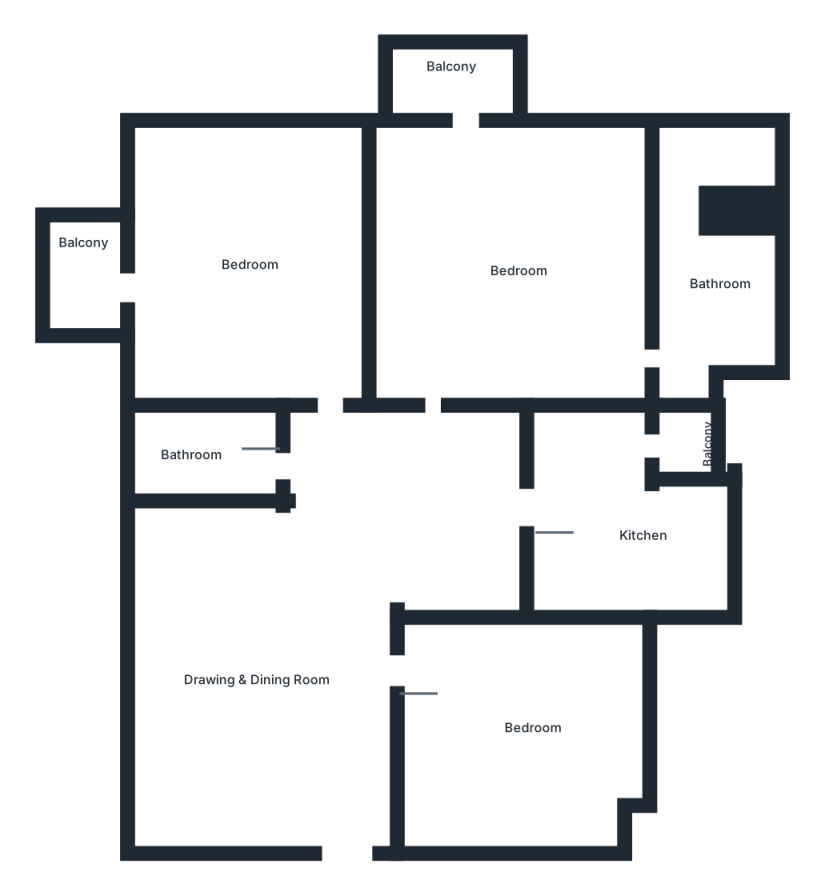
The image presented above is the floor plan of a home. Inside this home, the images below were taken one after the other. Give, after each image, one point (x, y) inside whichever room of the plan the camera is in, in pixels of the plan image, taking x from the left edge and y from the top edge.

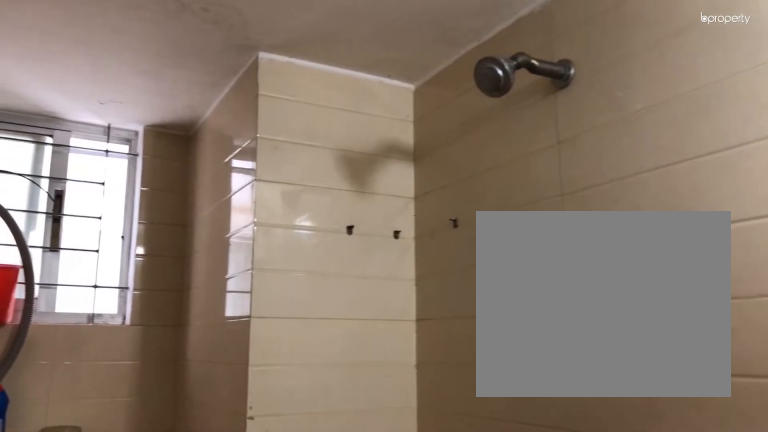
(209, 454)
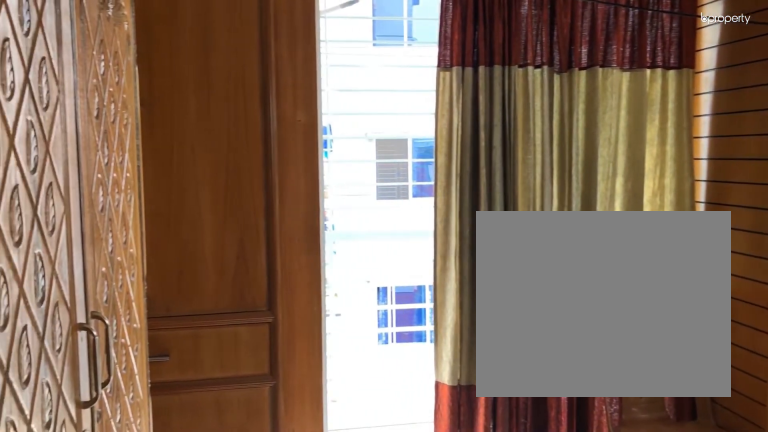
(262, 262)
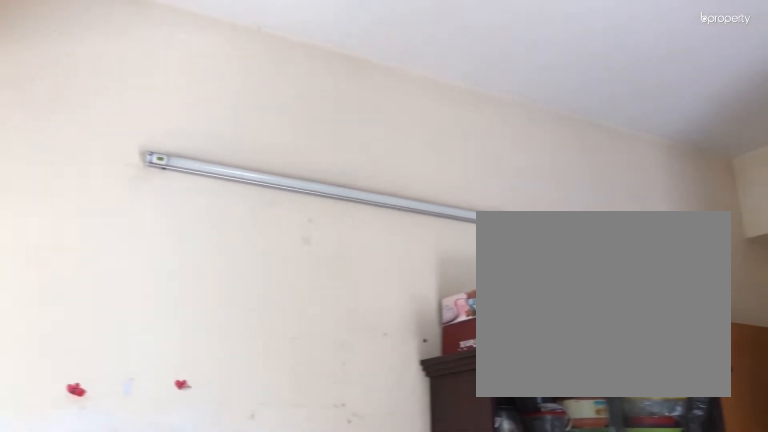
(262, 262)
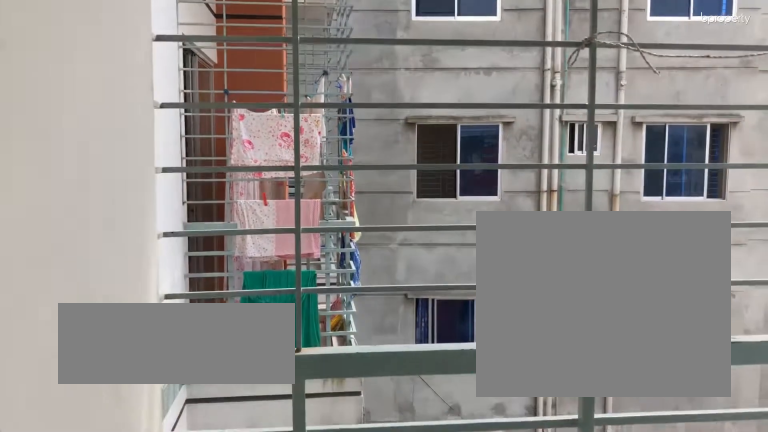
(90, 279)
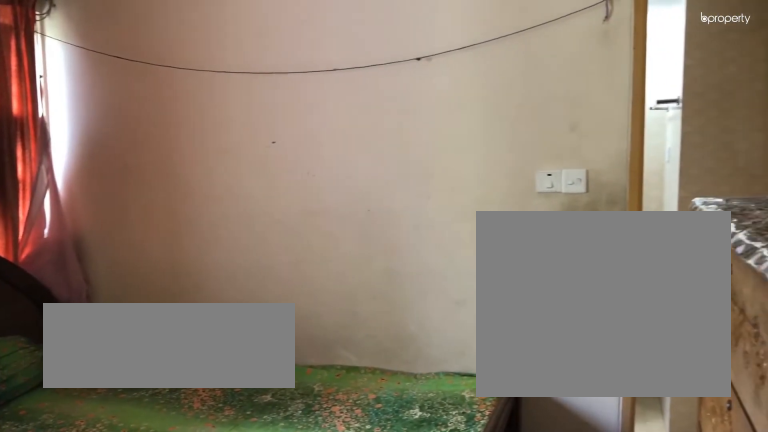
(505, 265)
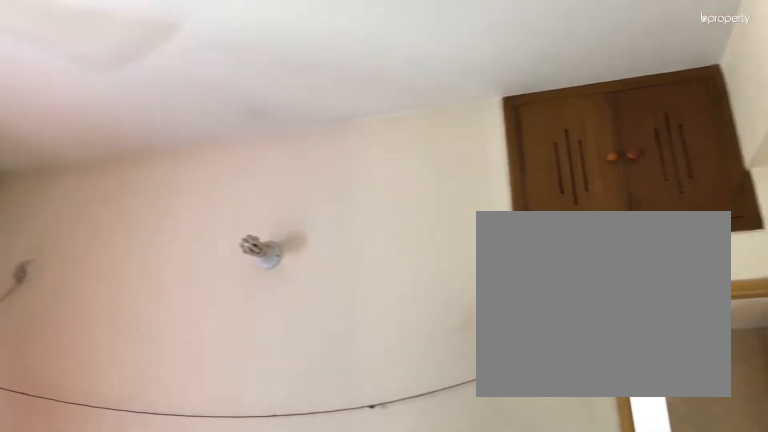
(505, 265)
